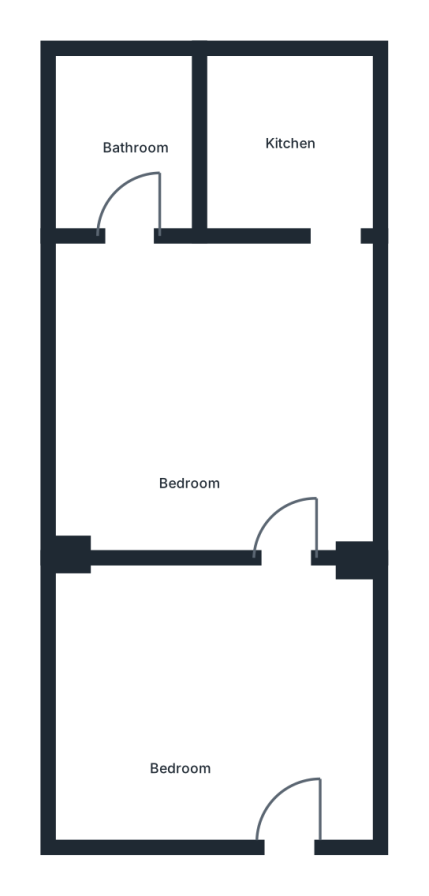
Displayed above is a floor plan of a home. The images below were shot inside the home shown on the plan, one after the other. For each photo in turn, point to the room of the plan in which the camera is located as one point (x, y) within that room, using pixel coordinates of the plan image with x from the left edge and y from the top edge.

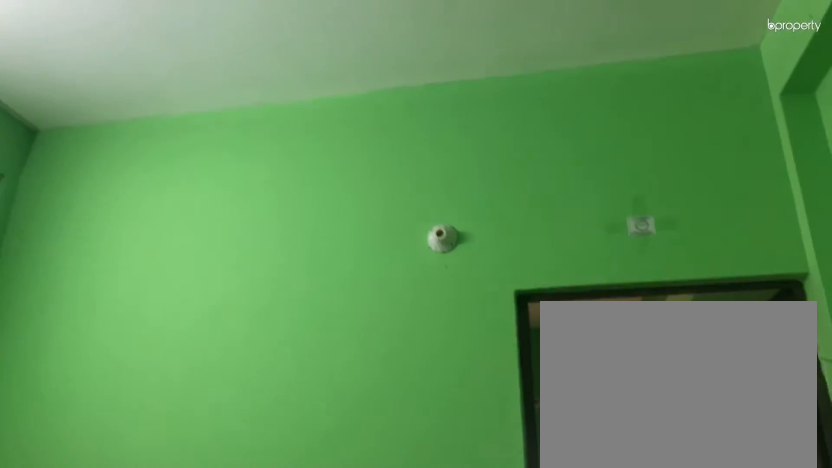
(168, 684)
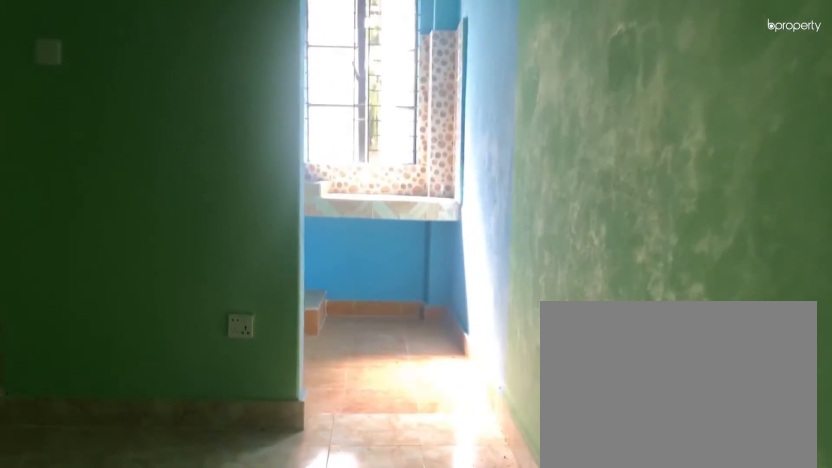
(204, 366)
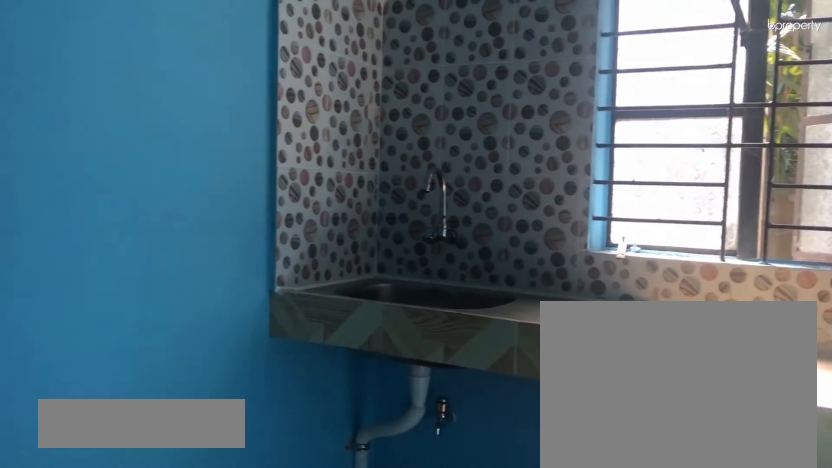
(291, 152)
